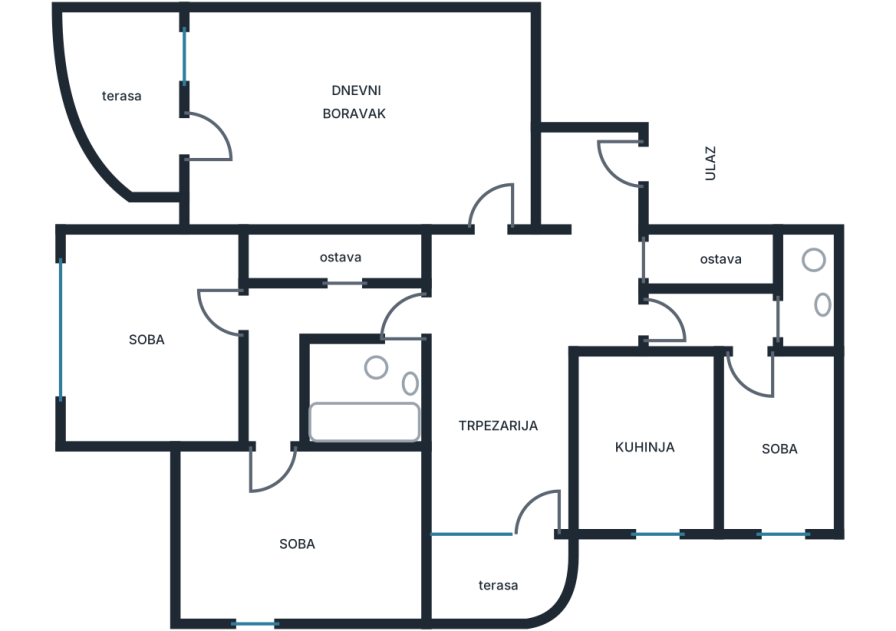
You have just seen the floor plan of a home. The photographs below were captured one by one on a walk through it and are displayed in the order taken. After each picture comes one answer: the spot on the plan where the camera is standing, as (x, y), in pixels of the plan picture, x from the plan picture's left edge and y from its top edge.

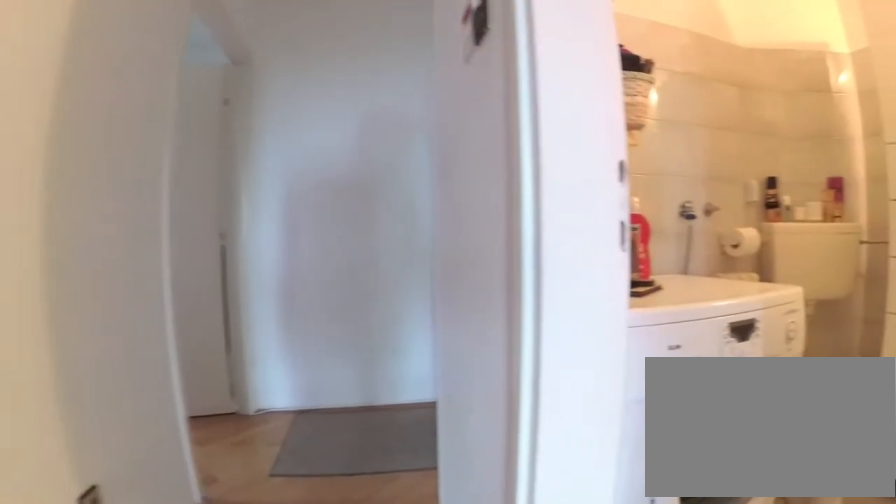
(268, 429)
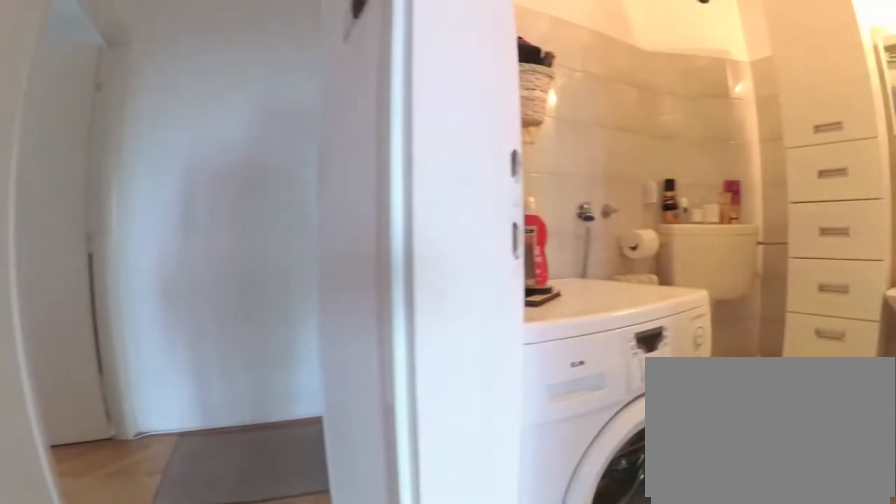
(264, 422)
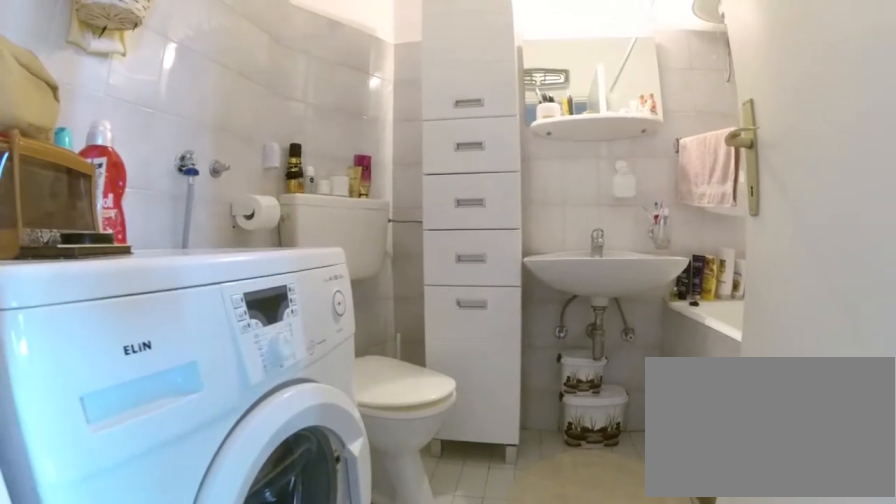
(276, 394)
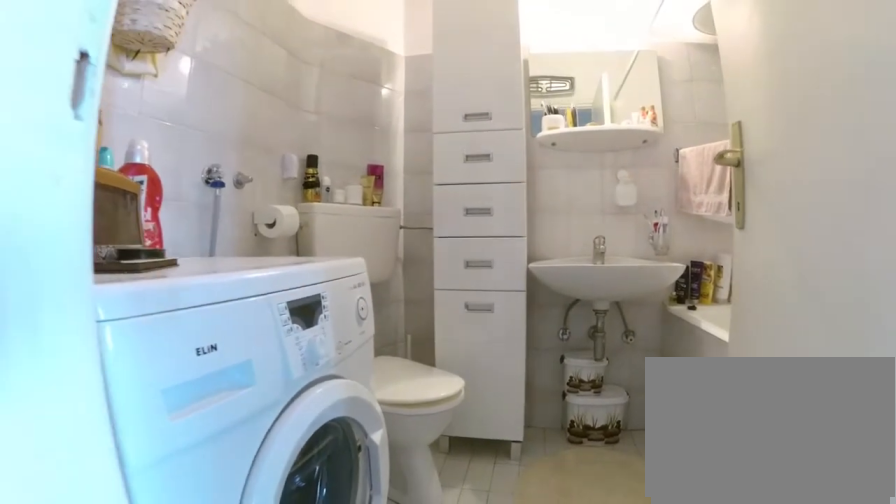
(274, 402)
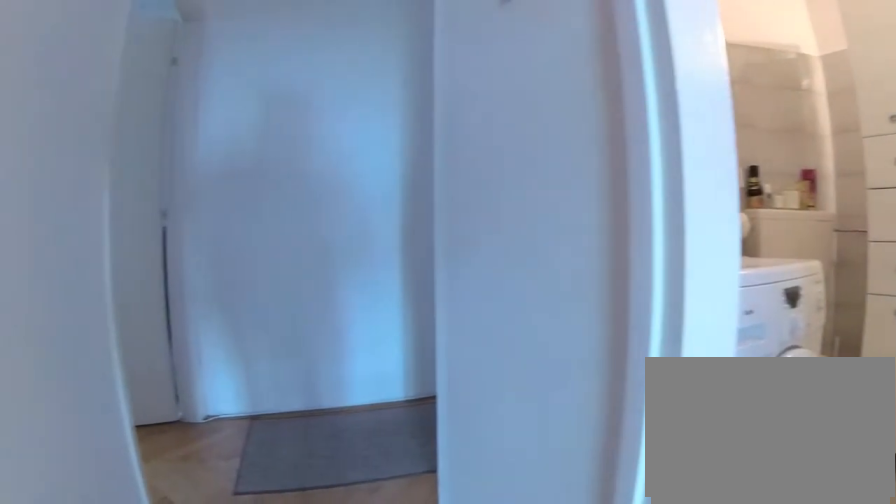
(271, 424)
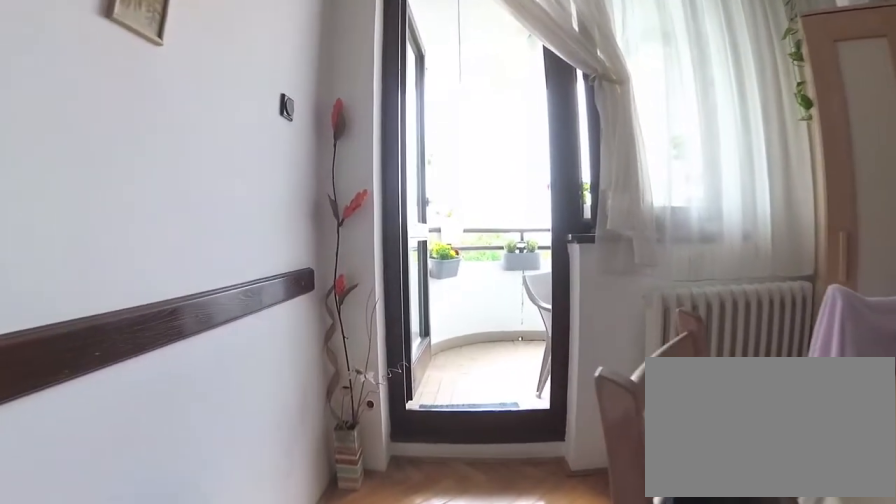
(520, 415)
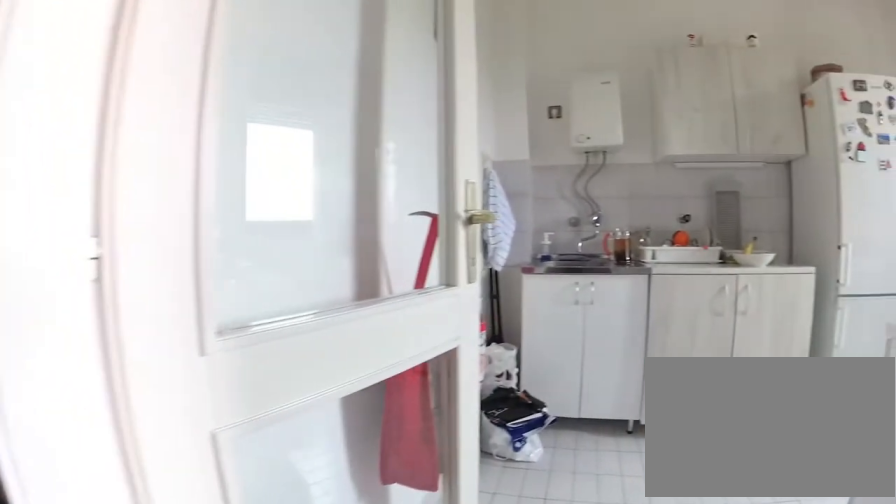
(536, 414)
